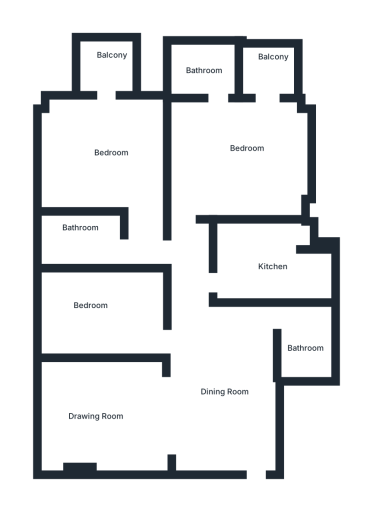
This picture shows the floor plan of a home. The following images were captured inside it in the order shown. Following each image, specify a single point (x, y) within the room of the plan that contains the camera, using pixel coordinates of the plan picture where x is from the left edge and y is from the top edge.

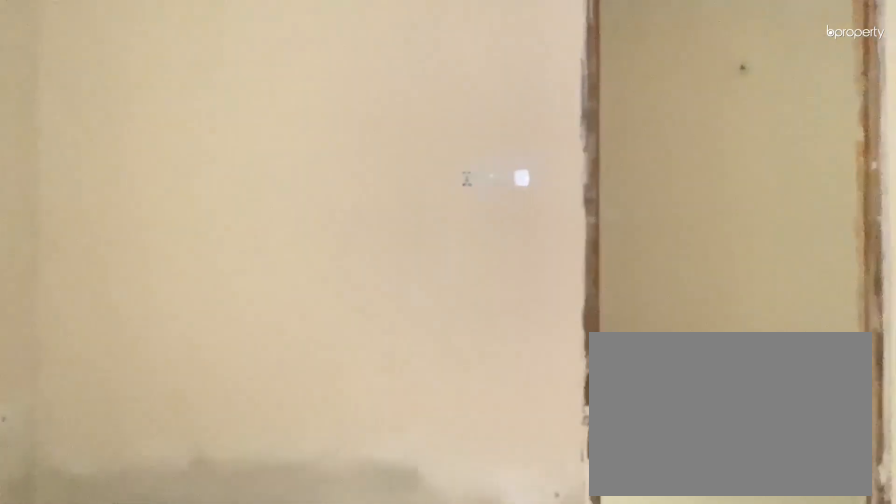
(102, 315)
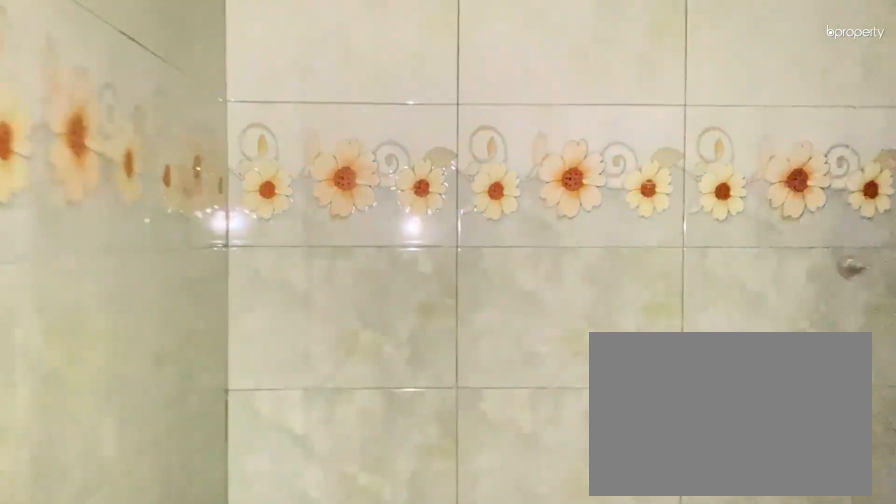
(302, 340)
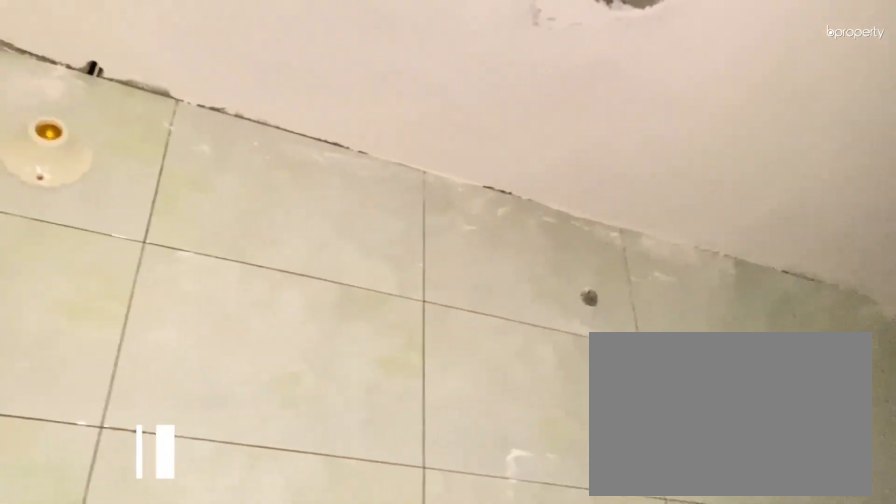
(302, 340)
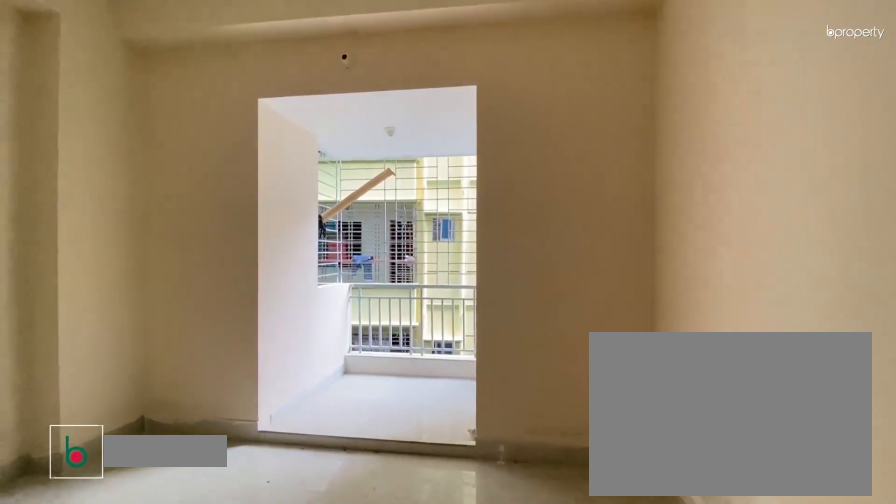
(104, 143)
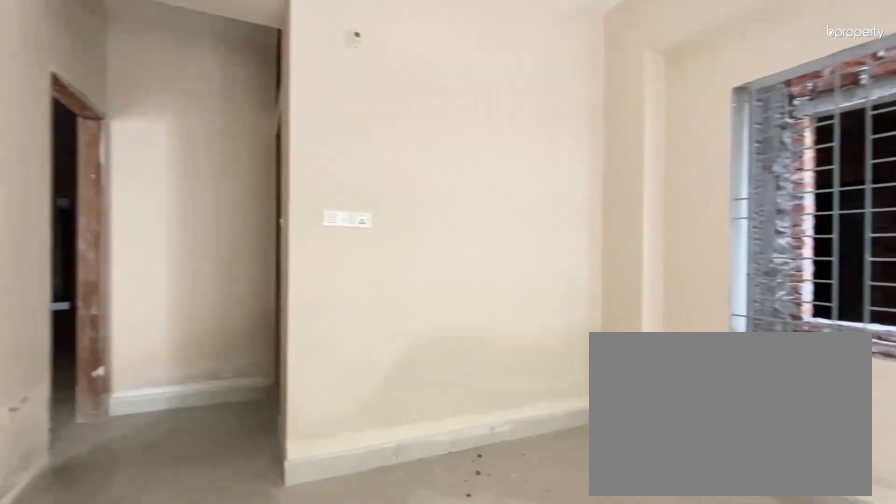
(104, 143)
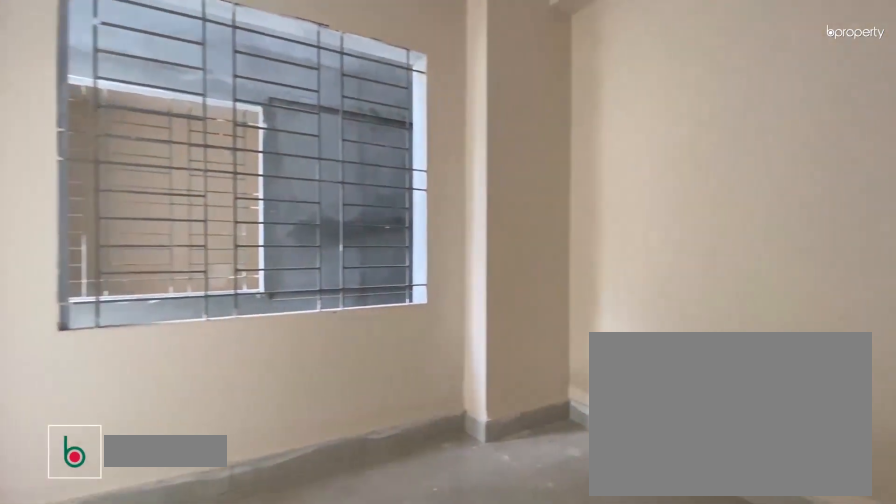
(227, 158)
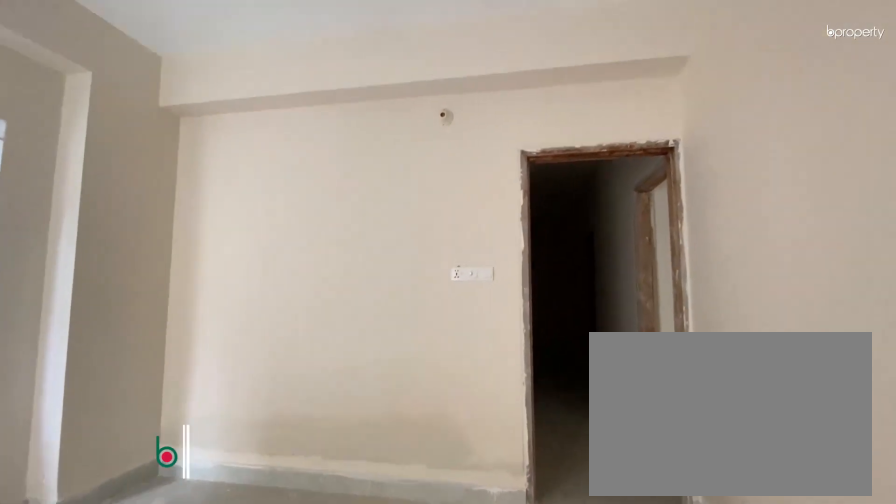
(227, 158)
